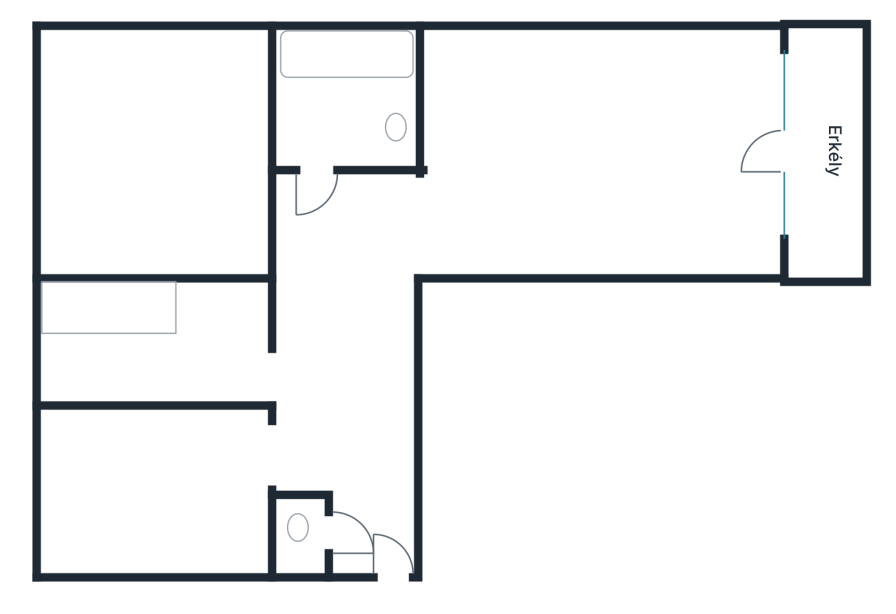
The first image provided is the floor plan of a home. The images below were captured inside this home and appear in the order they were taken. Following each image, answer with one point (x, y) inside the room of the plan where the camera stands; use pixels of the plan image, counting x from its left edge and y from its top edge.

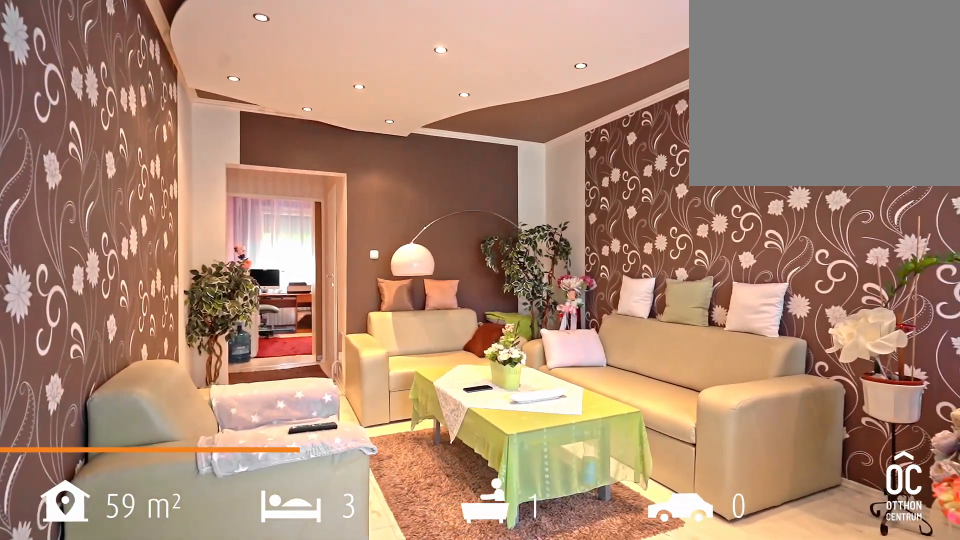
(690, 151)
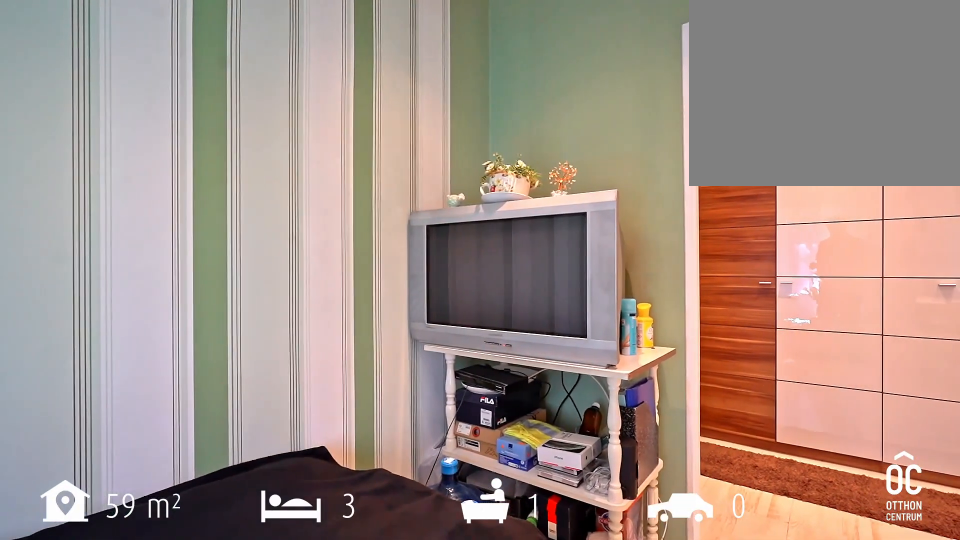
(146, 330)
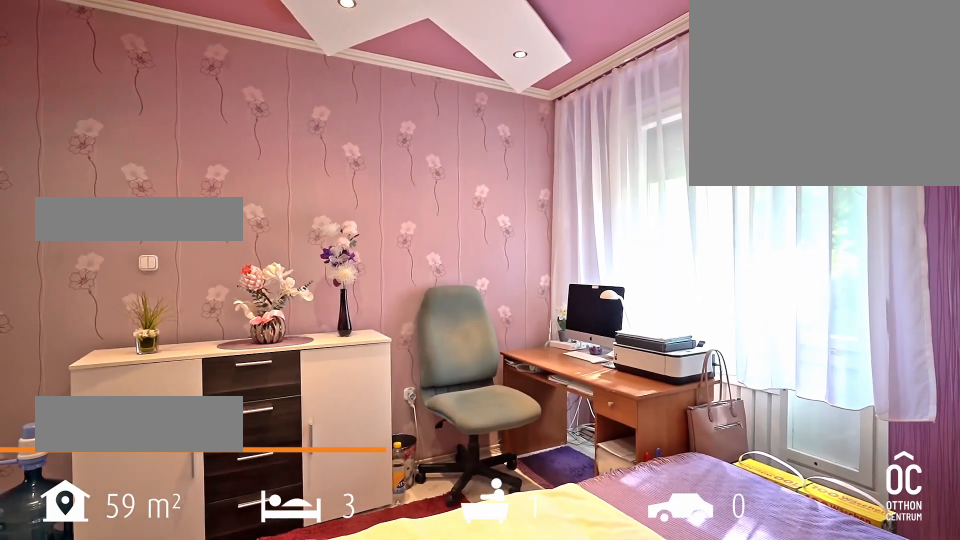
(179, 148)
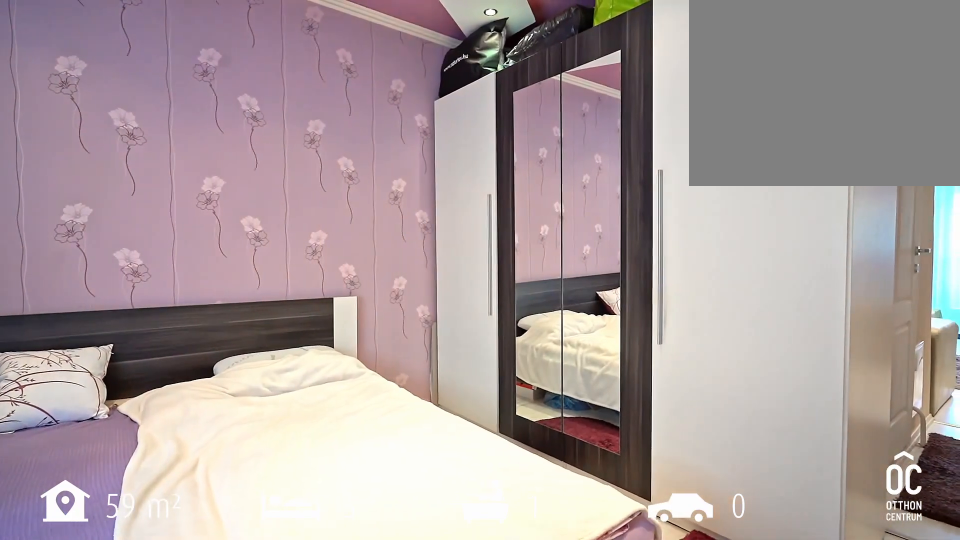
(179, 148)
